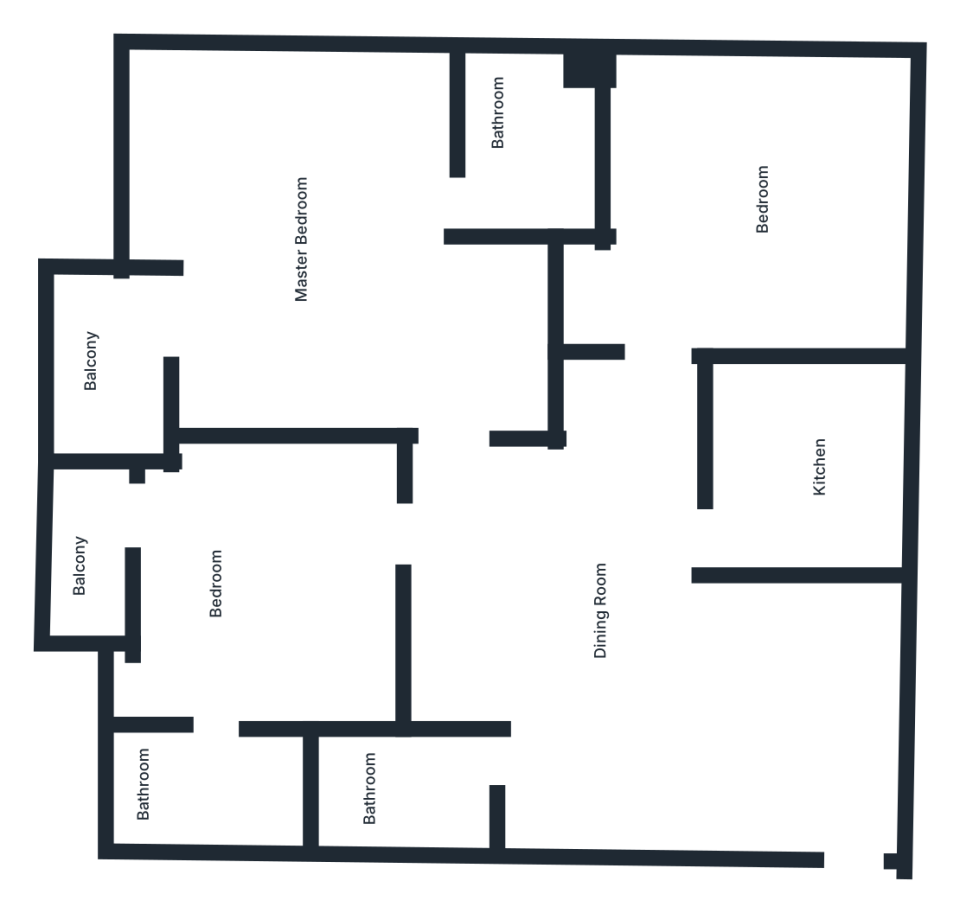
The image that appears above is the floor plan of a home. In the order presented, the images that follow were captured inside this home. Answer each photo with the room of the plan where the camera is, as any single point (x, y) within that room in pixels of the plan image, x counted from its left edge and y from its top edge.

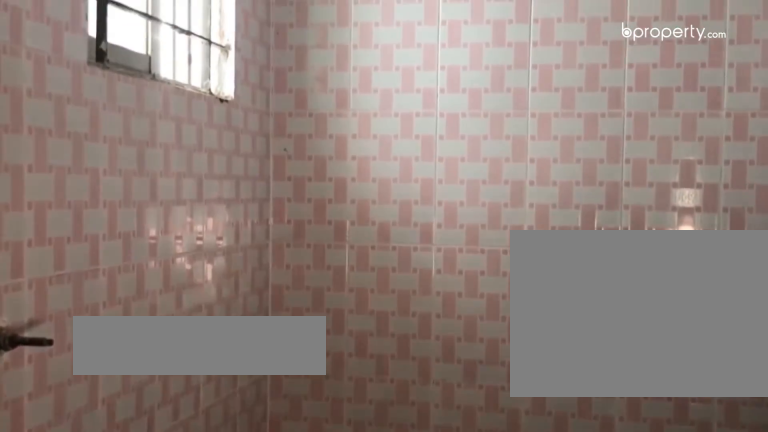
(400, 787)
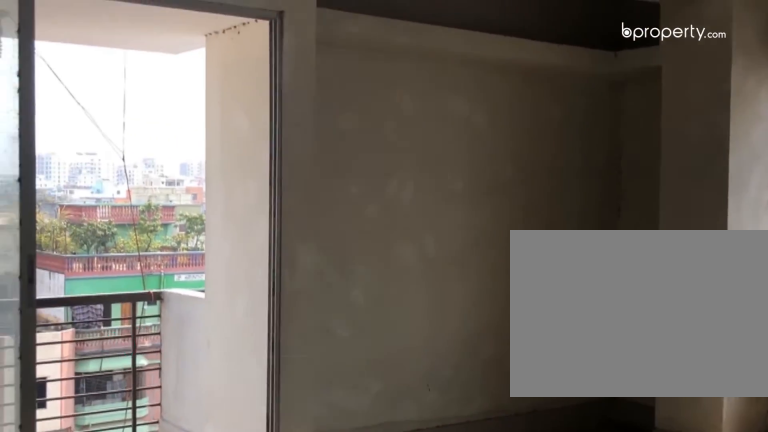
(332, 281)
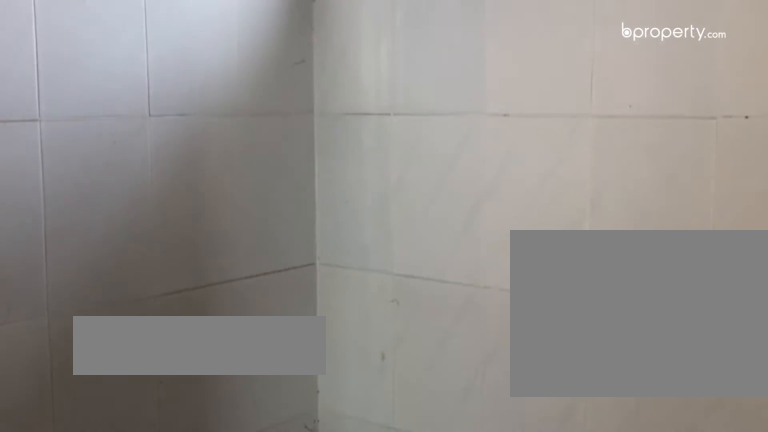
(207, 777)
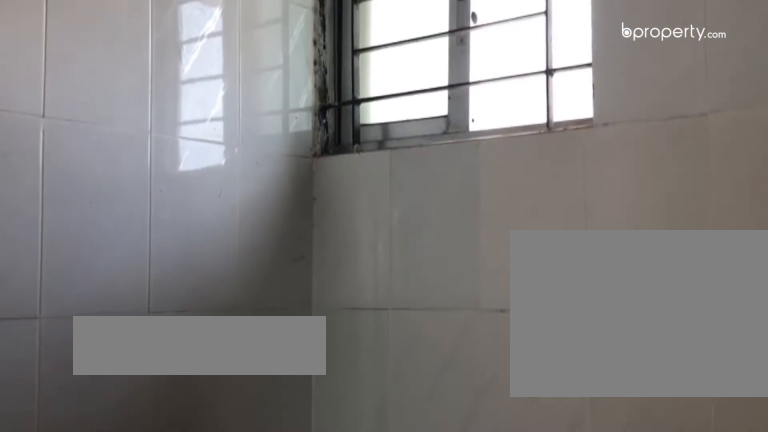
(207, 777)
